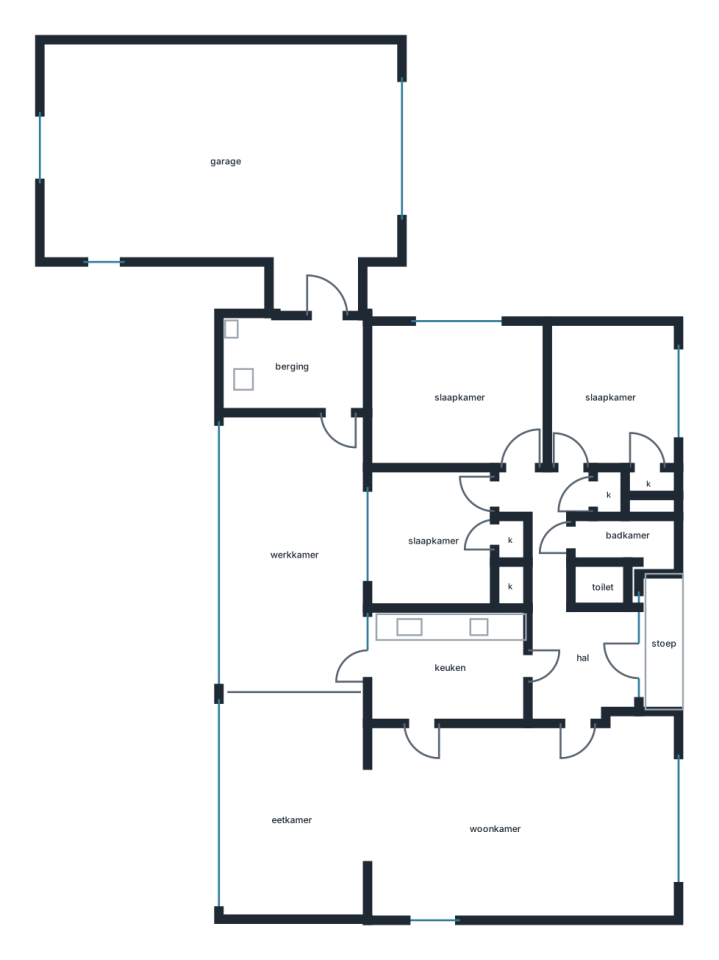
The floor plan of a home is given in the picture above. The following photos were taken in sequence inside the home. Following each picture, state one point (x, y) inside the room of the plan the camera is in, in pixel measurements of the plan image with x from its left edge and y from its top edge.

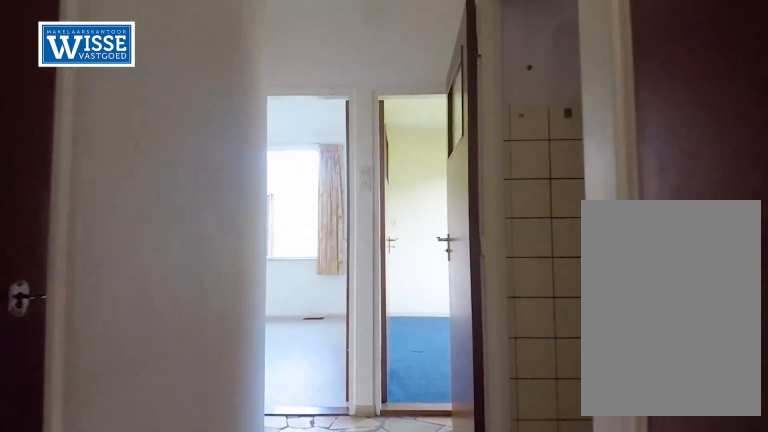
(571, 630)
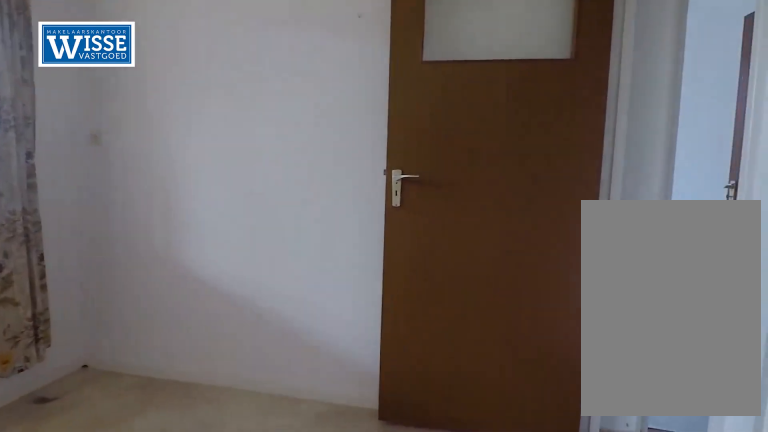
(430, 537)
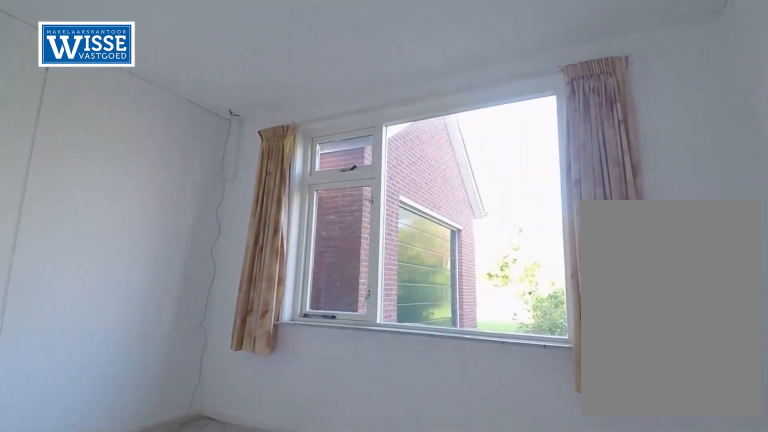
(456, 396)
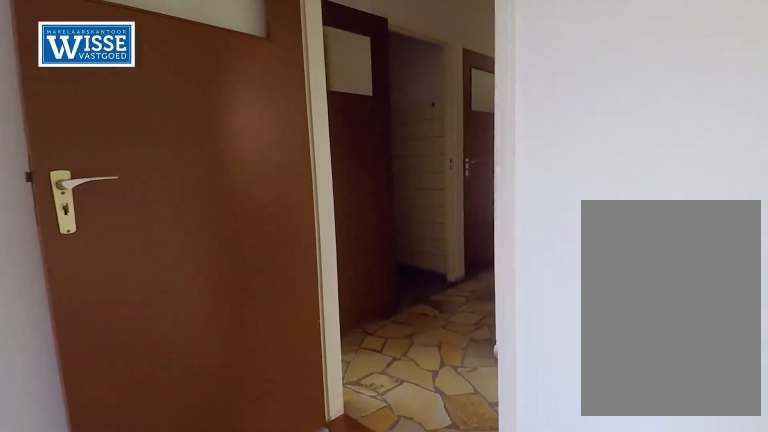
(456, 396)
